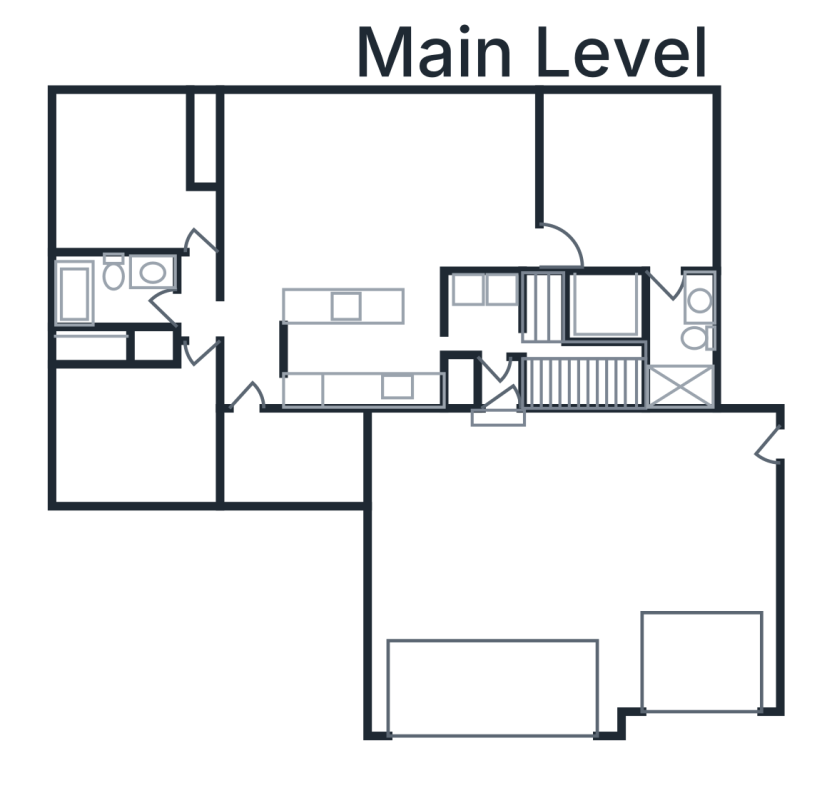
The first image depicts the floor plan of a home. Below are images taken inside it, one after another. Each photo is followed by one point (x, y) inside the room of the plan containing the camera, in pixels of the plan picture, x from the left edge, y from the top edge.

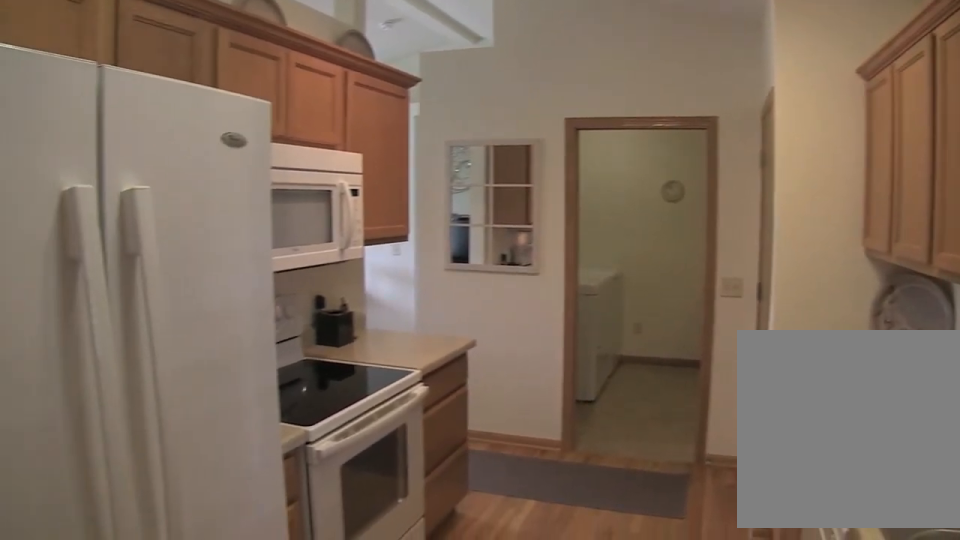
(363, 351)
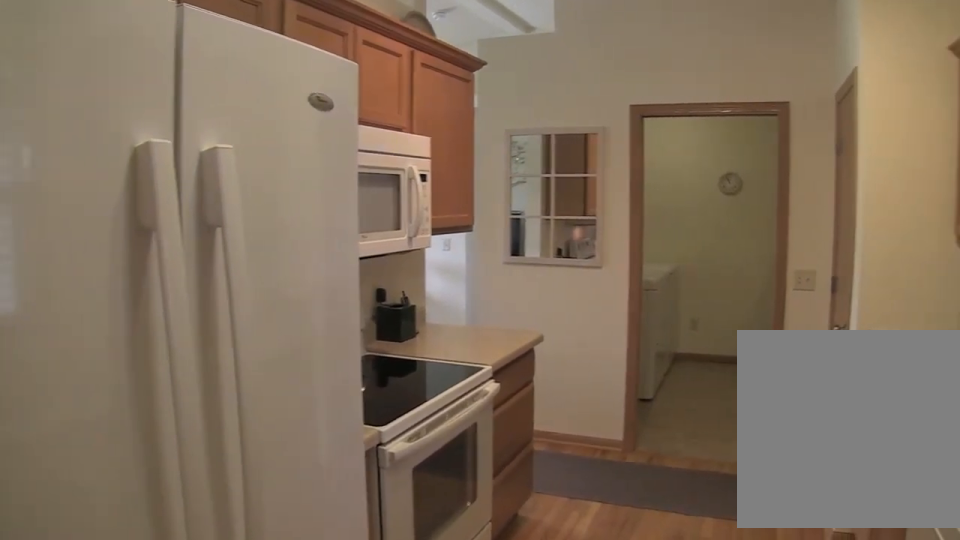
(363, 351)
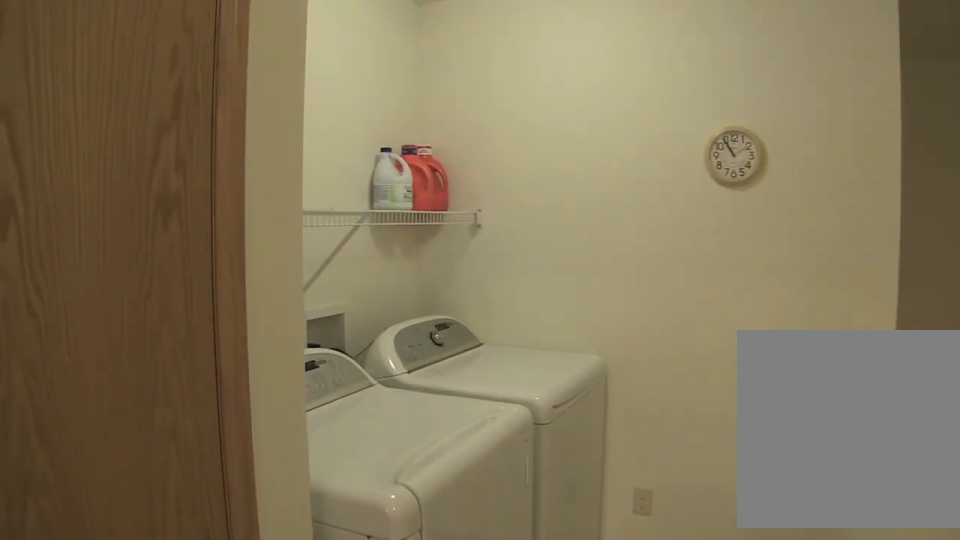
(487, 332)
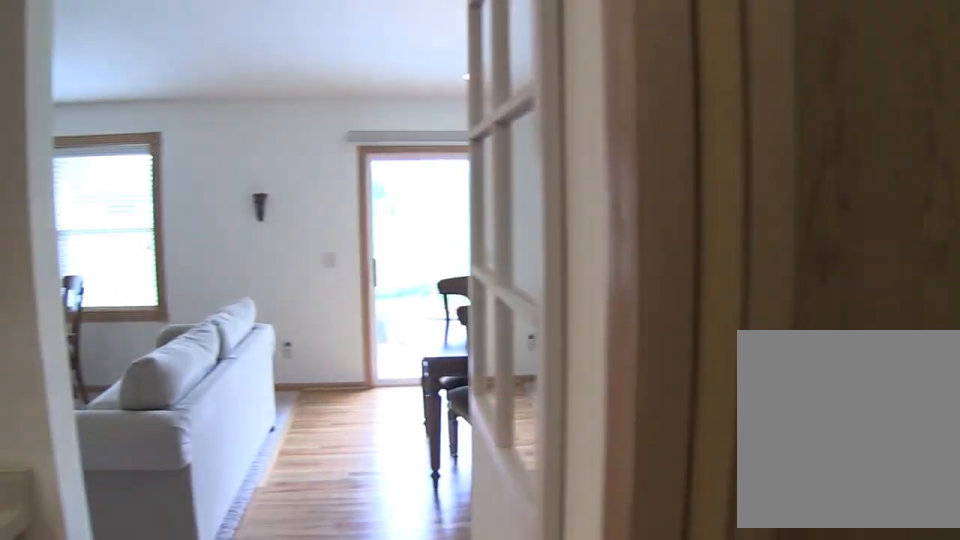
(488, 181)
